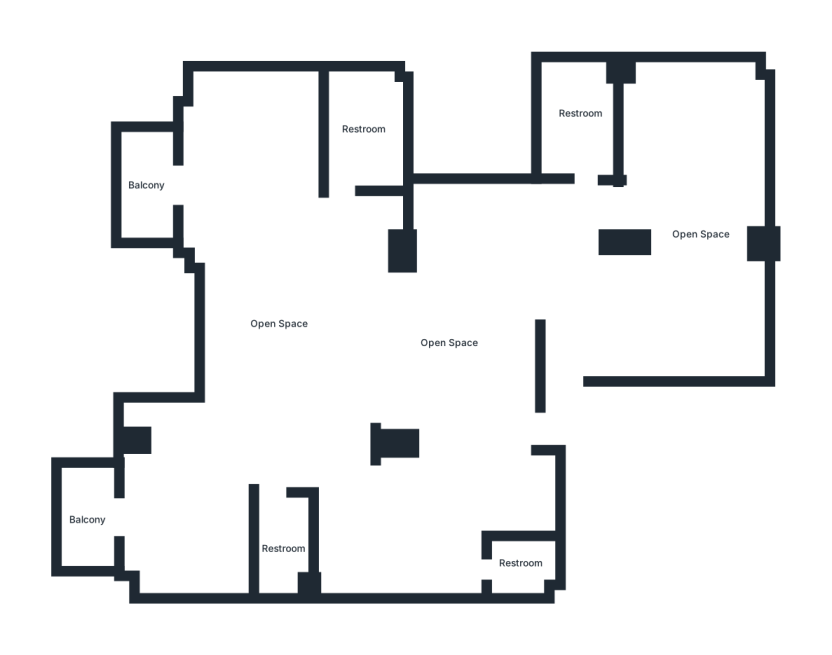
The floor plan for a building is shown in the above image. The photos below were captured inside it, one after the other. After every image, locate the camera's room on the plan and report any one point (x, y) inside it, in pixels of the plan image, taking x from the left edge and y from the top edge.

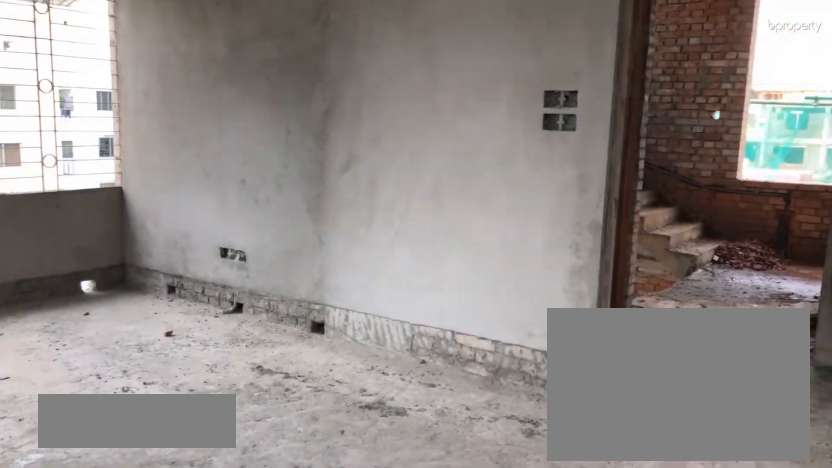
(677, 315)
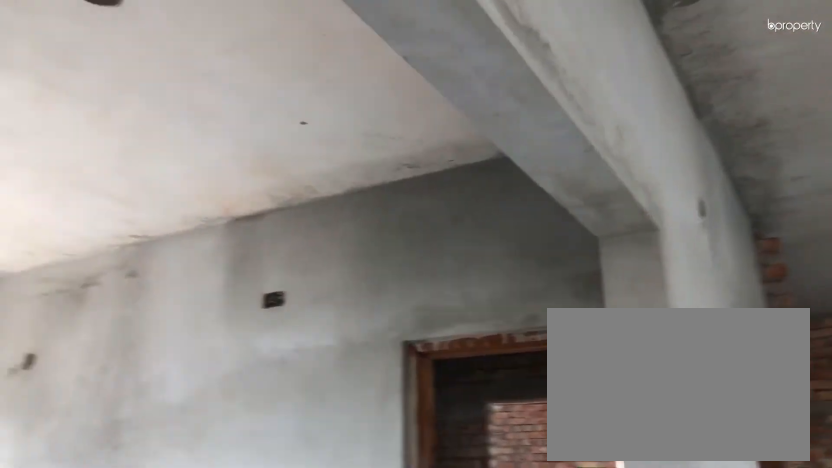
(677, 315)
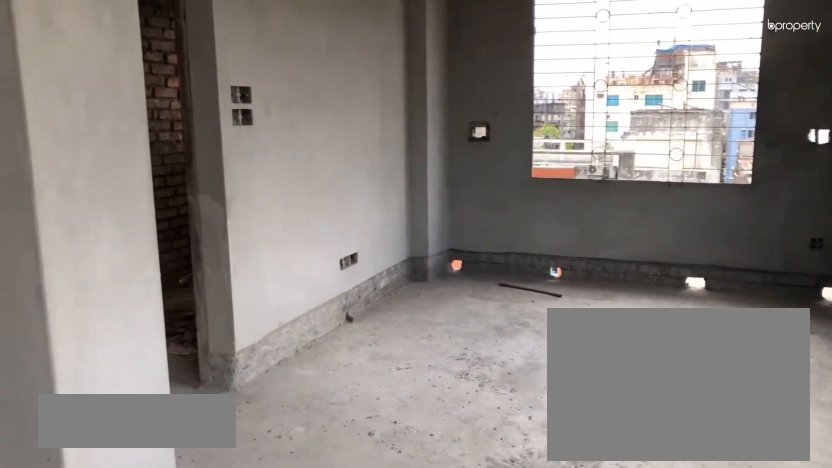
(694, 201)
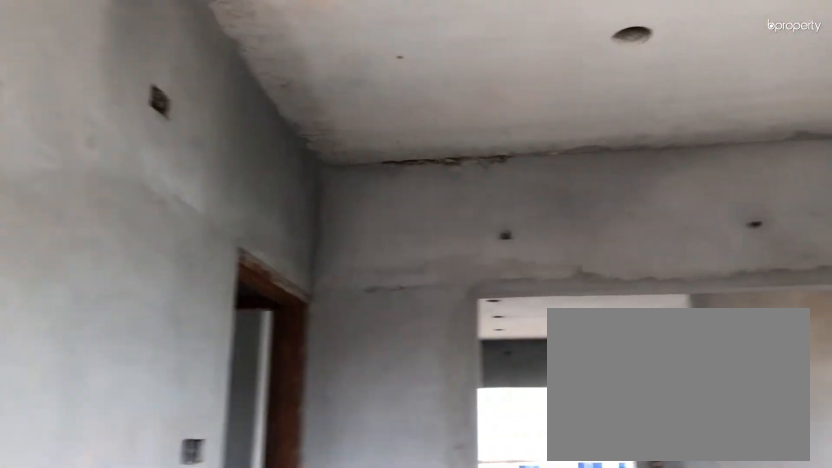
(678, 302)
